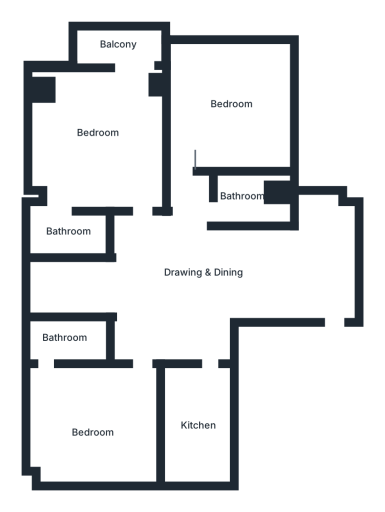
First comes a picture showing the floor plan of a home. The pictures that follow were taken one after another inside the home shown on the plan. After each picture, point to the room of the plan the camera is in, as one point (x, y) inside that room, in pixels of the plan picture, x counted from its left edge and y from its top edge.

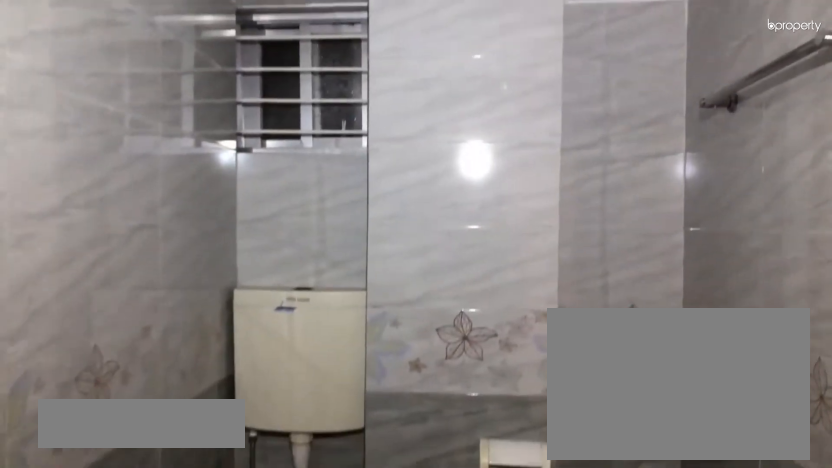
(252, 201)
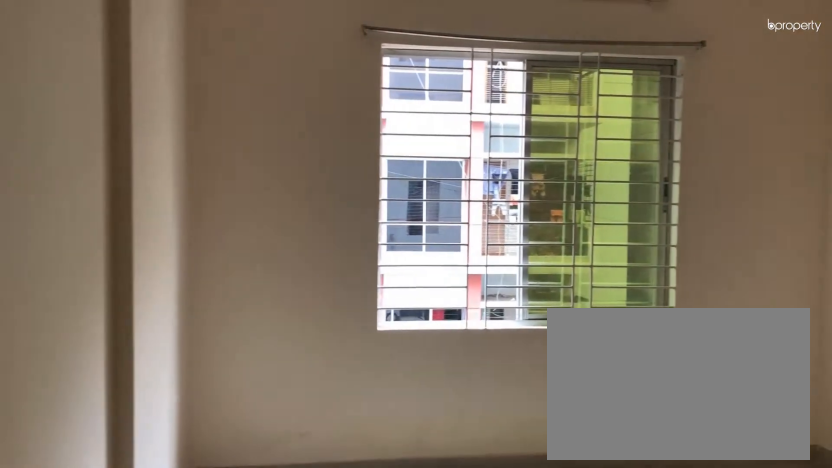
(222, 102)
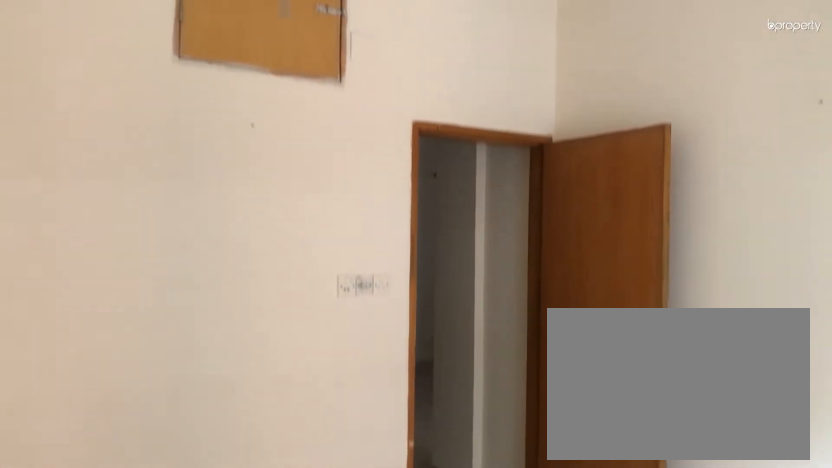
(216, 108)
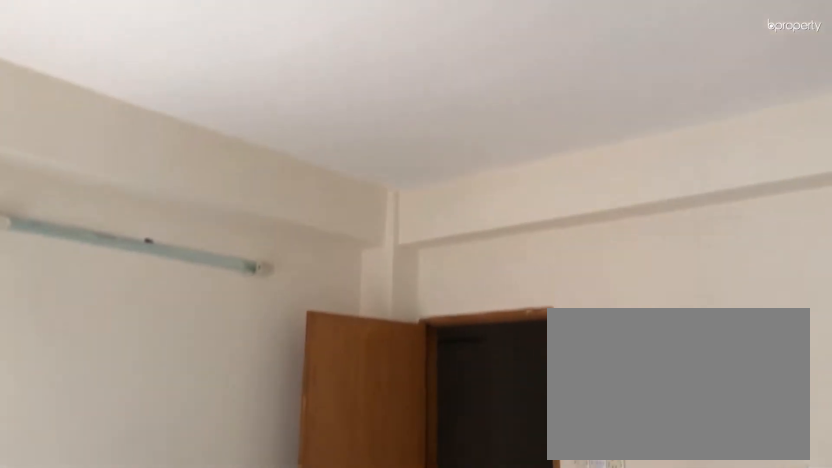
(72, 153)
